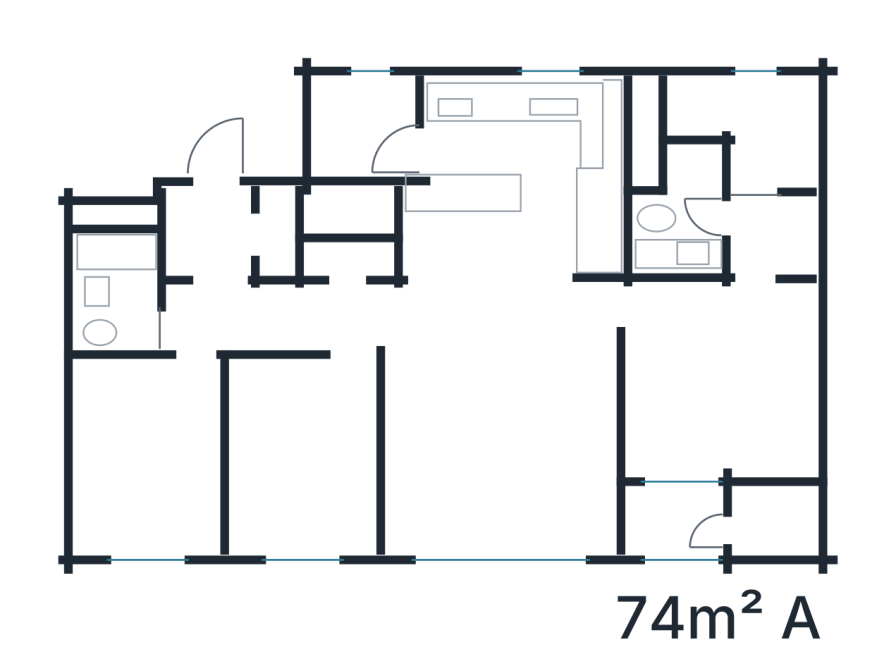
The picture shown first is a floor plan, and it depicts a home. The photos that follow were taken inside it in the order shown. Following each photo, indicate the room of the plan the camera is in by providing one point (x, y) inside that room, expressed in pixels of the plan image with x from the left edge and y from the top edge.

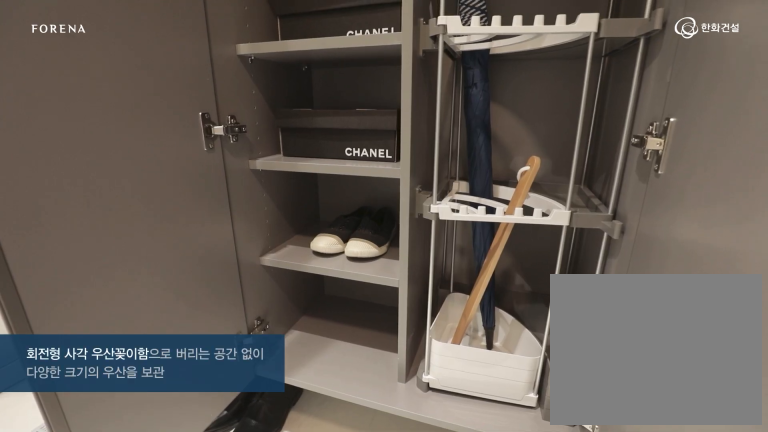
(219, 230)
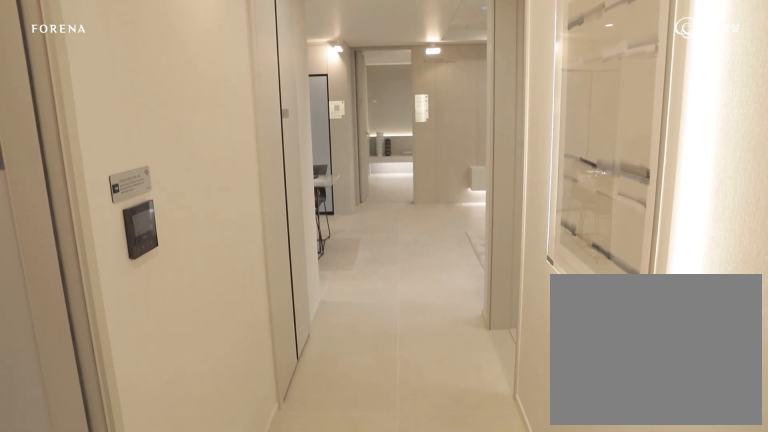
(319, 318)
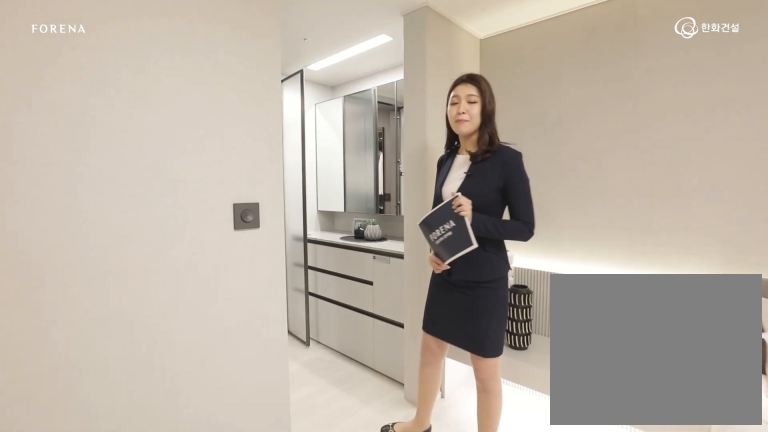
(723, 368)
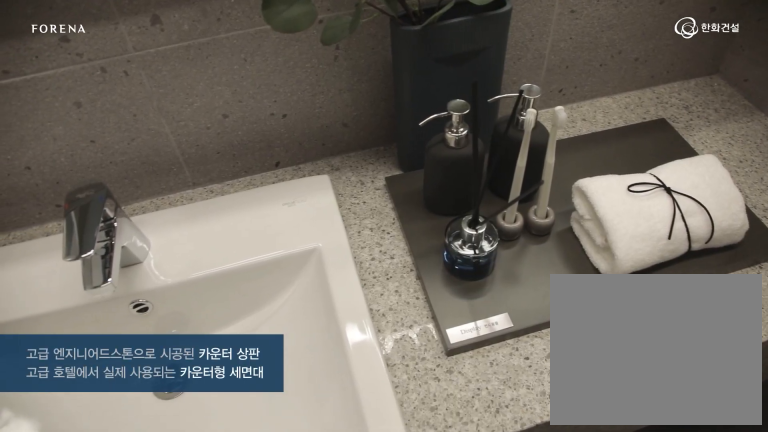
(712, 219)
